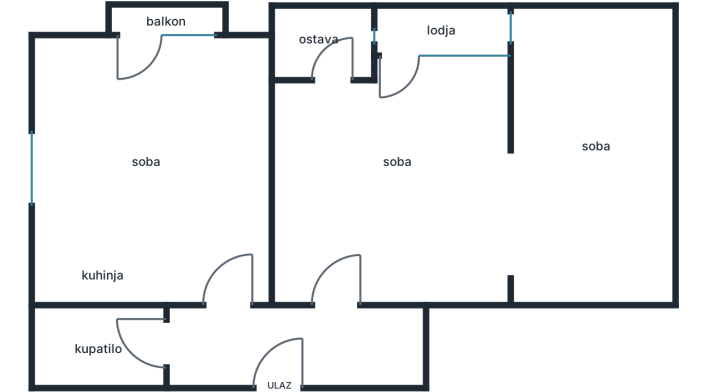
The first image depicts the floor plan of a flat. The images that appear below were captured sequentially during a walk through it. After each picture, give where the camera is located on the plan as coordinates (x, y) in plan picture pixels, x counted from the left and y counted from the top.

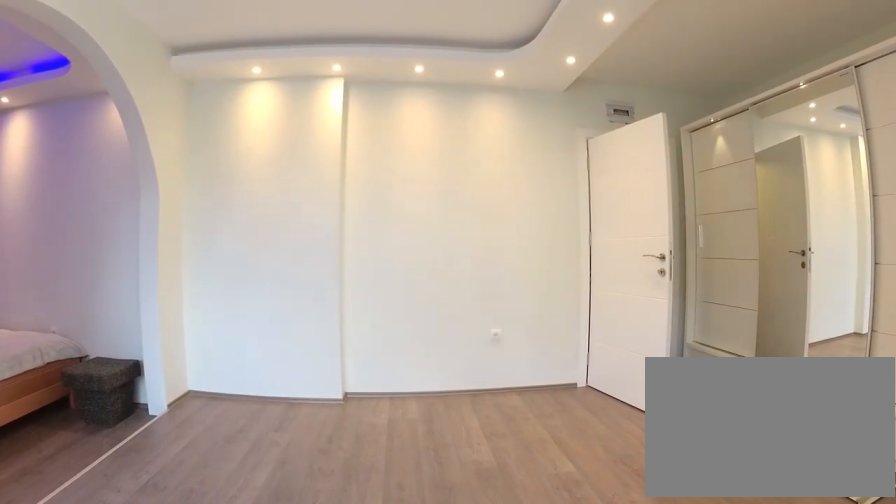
(398, 92)
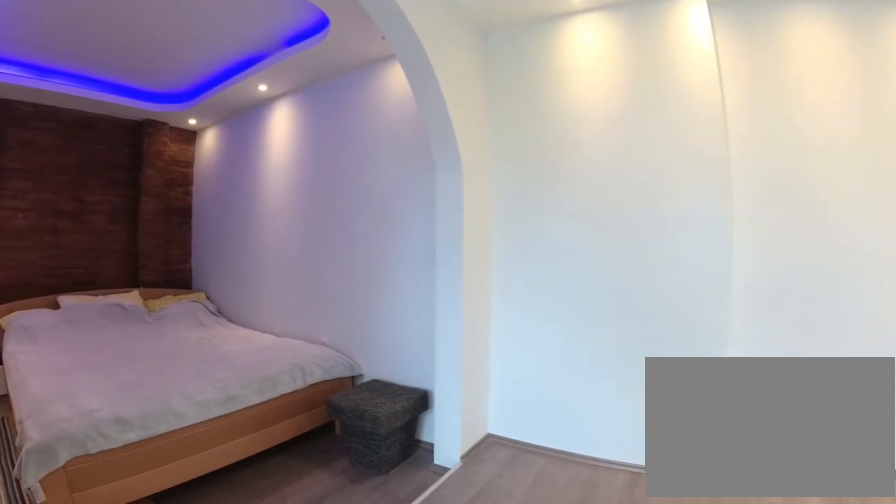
(419, 127)
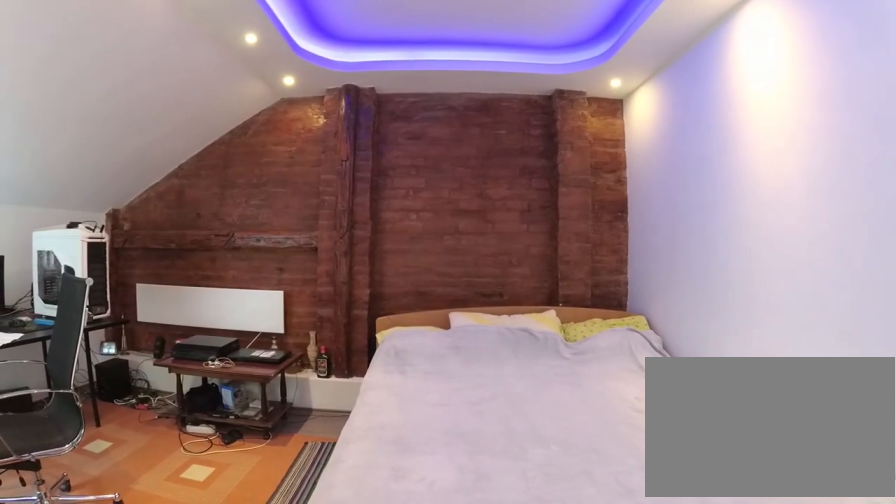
(478, 178)
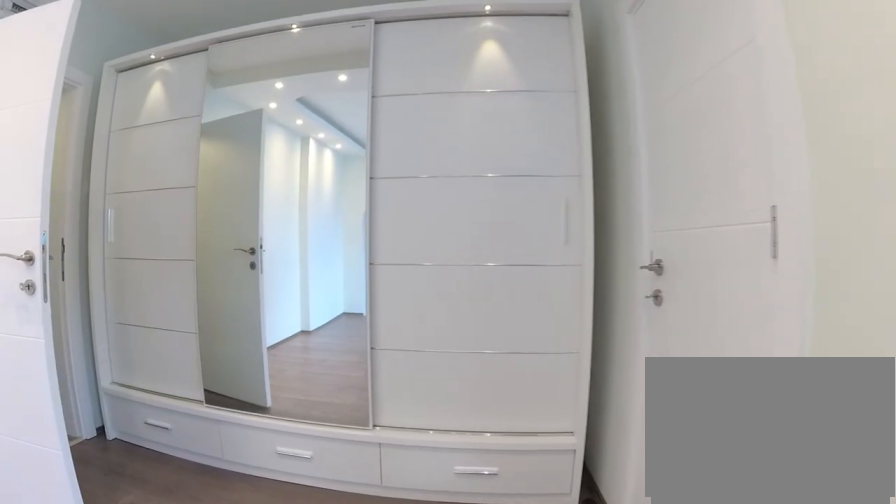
(400, 143)
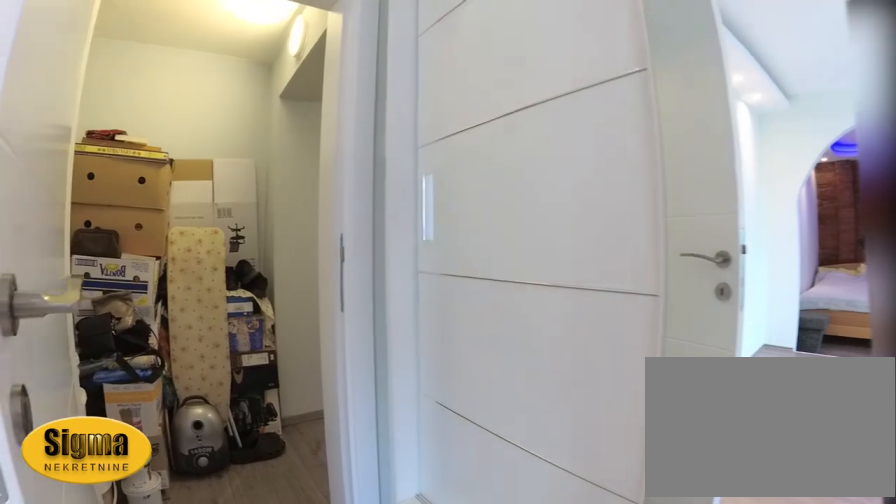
(357, 204)
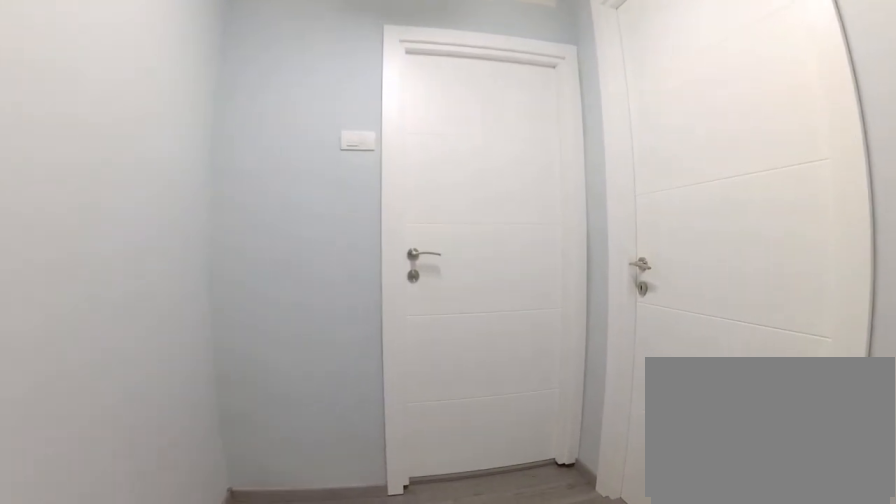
(285, 342)
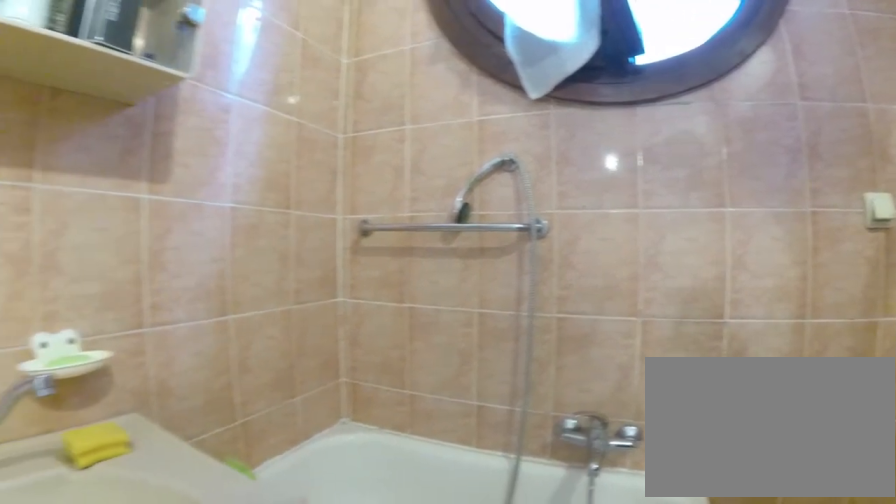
(84, 333)
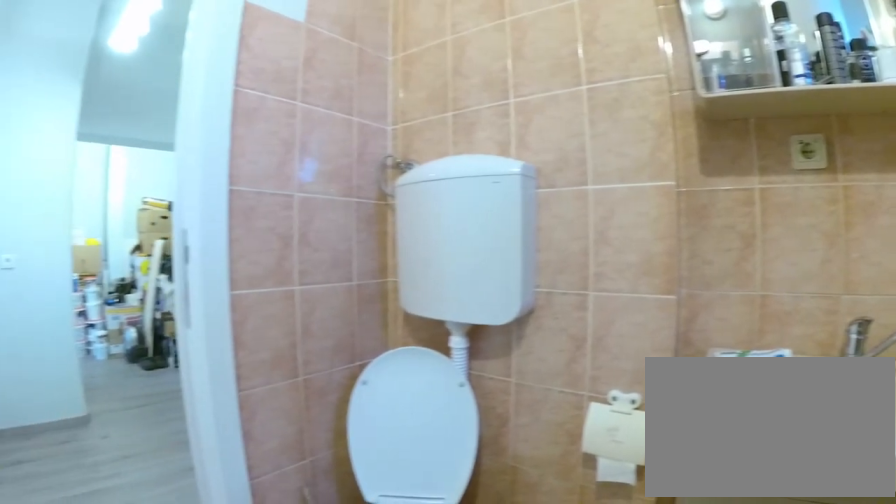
(61, 331)
